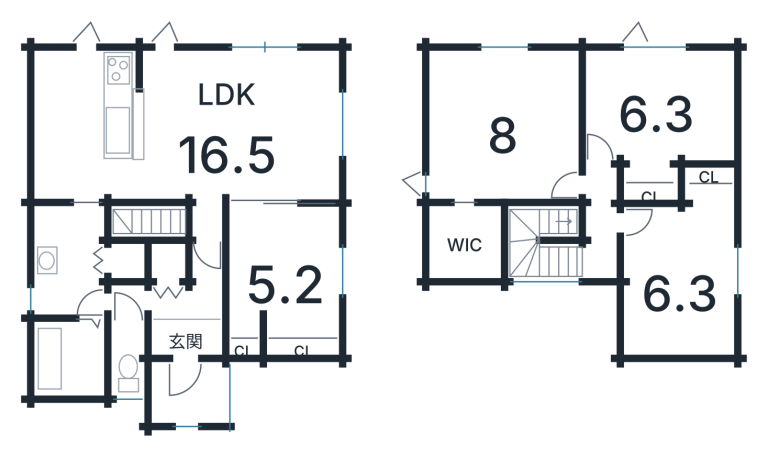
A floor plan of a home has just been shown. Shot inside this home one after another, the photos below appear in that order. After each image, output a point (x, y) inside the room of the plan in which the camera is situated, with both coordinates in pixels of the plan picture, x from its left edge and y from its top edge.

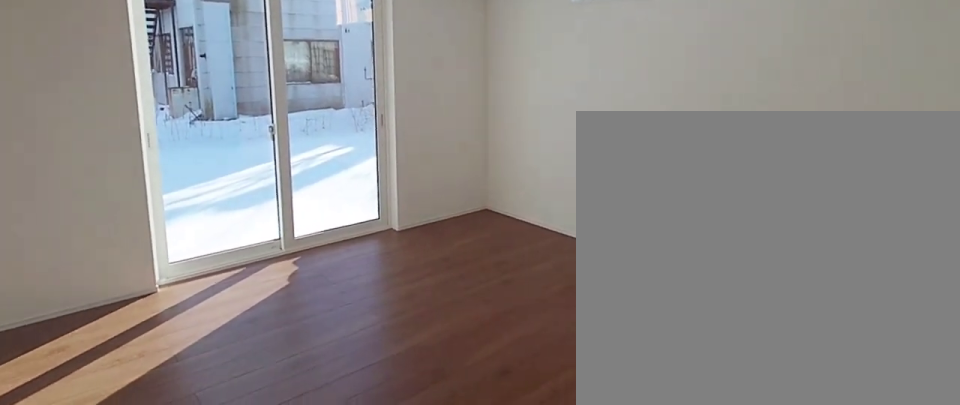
(257, 134)
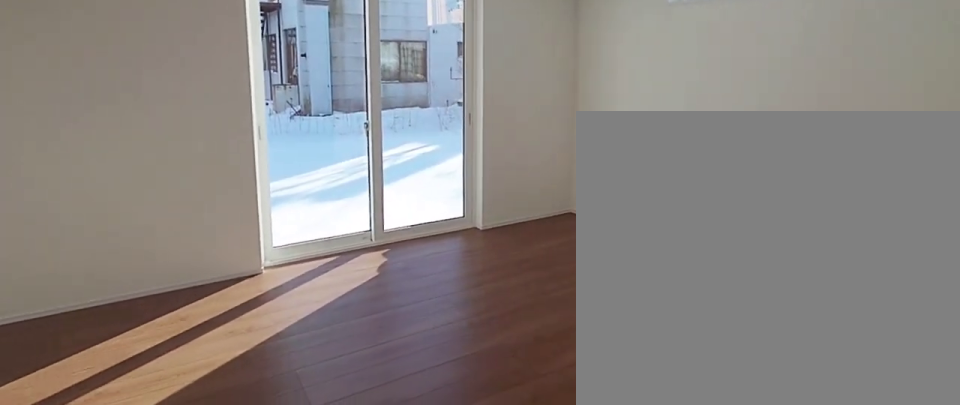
(257, 134)
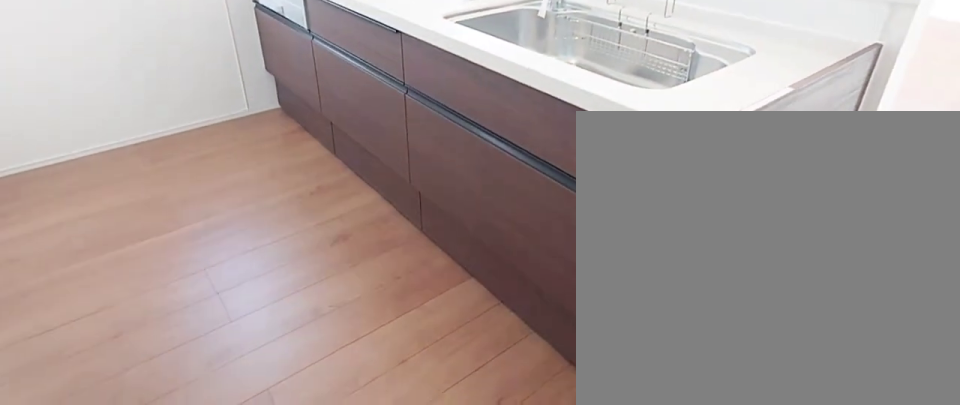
(82, 134)
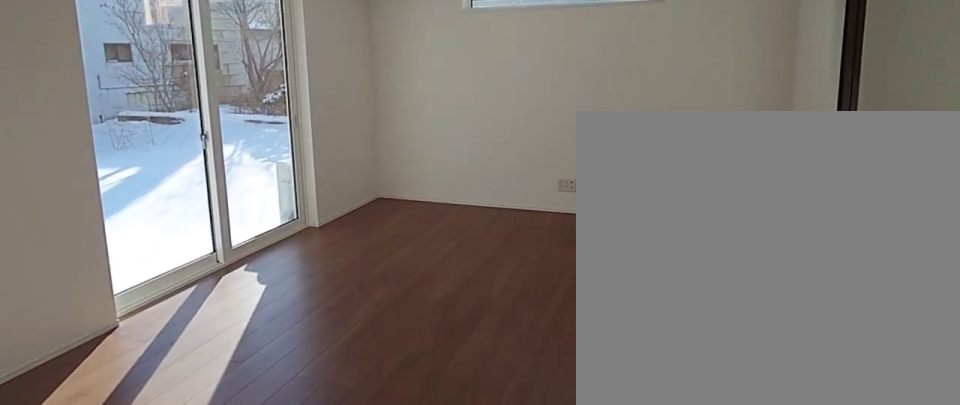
(250, 134)
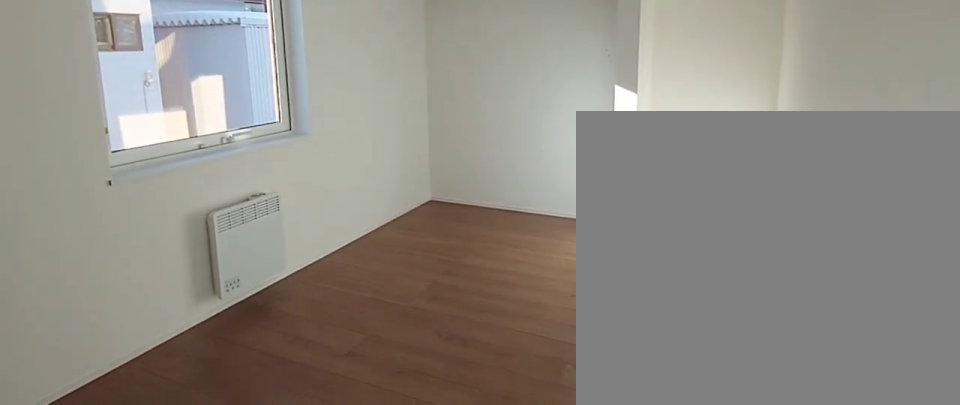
(283, 285)
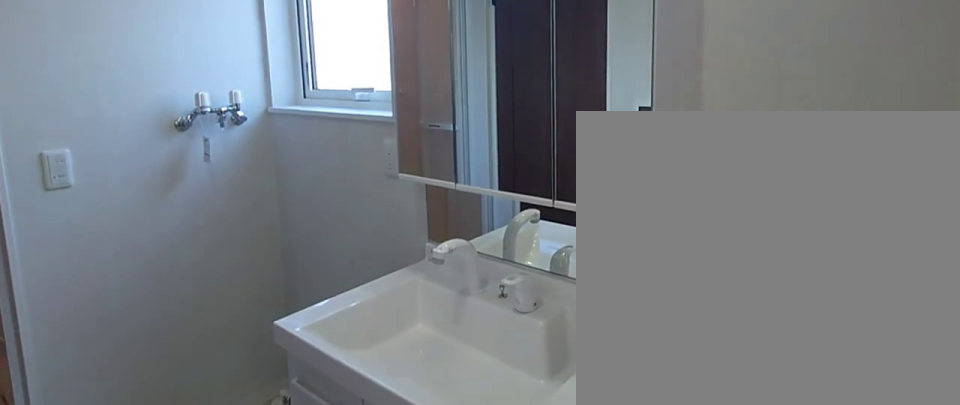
(65, 275)
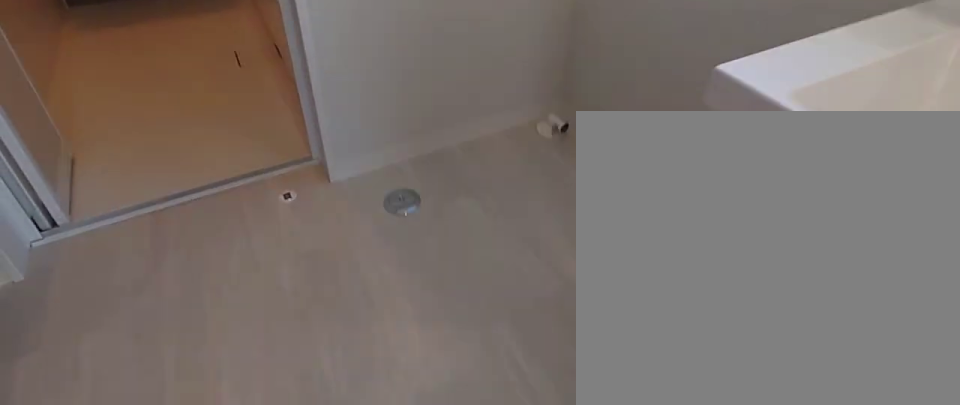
(65, 275)
